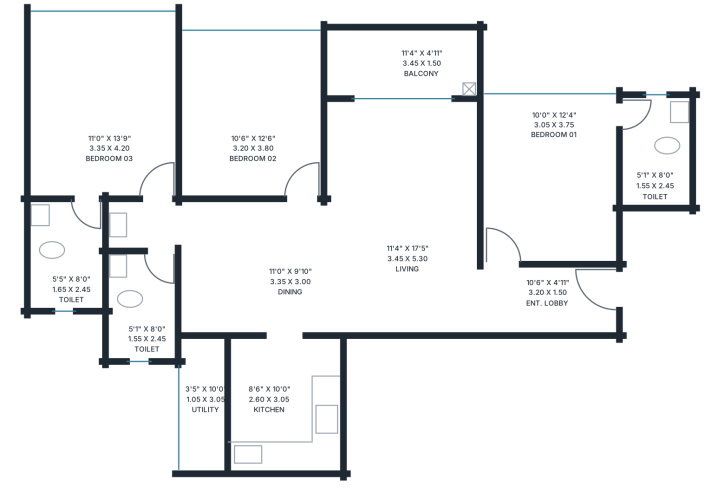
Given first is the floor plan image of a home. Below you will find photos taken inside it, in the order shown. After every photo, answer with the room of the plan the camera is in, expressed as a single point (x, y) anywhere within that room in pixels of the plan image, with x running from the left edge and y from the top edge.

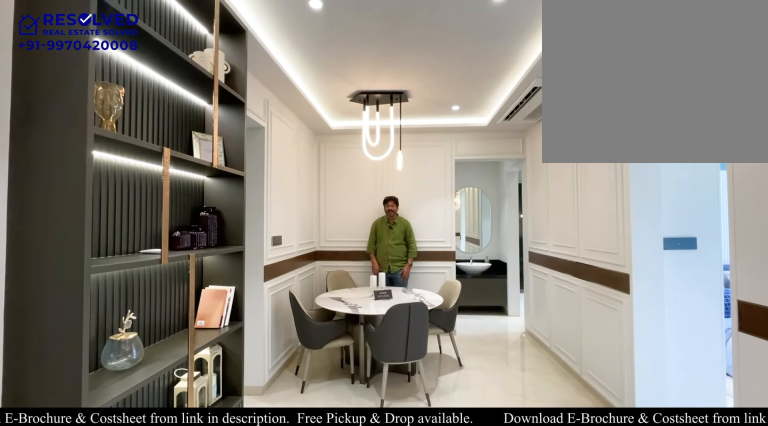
(255, 267)
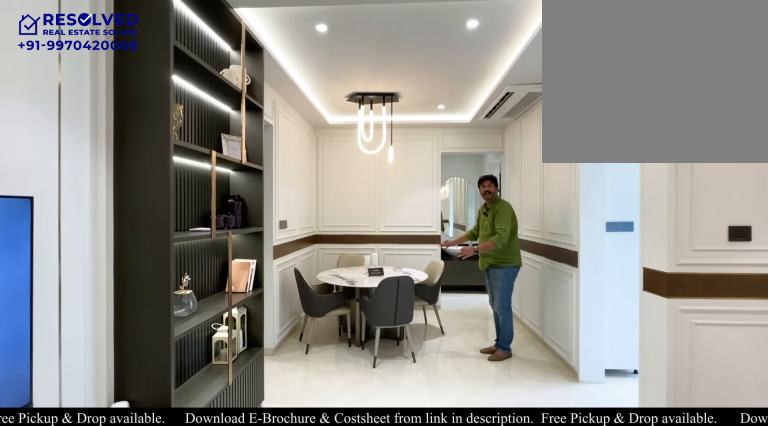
(255, 267)
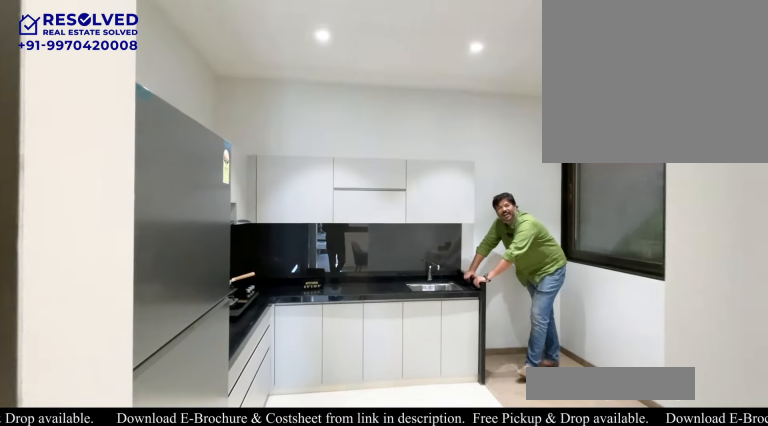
(284, 403)
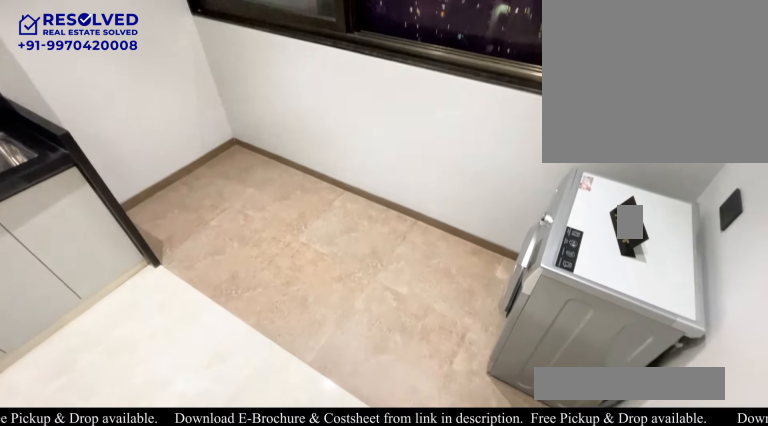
(203, 403)
